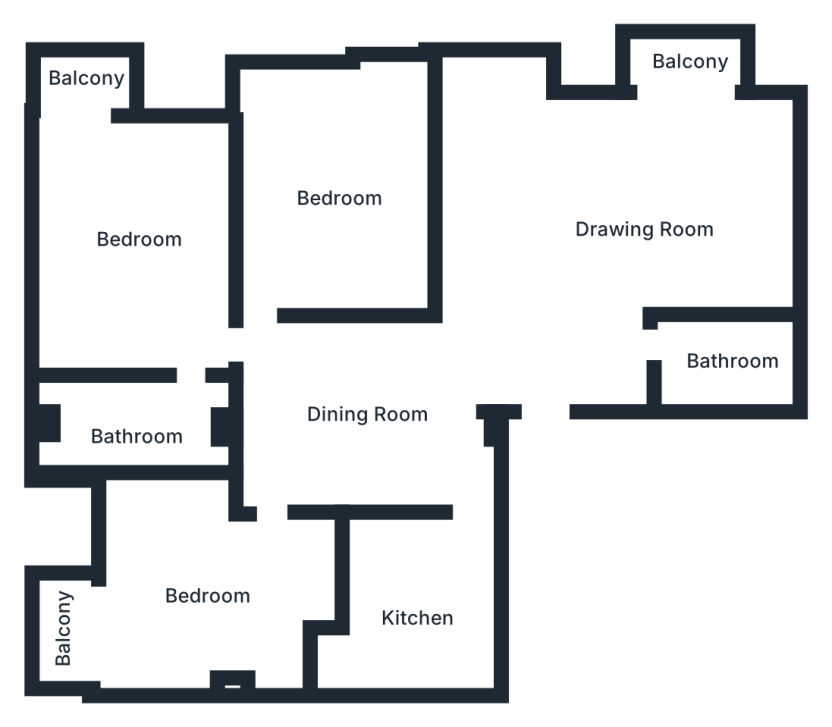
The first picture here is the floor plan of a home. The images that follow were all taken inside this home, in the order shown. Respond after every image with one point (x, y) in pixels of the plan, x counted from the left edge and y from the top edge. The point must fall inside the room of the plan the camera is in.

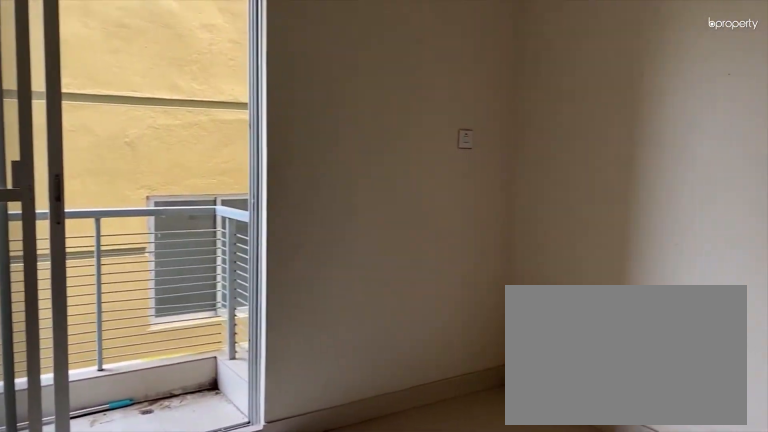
(215, 593)
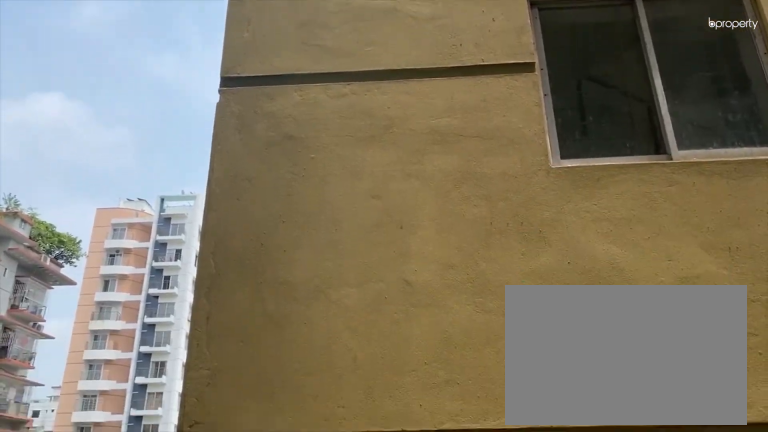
(66, 635)
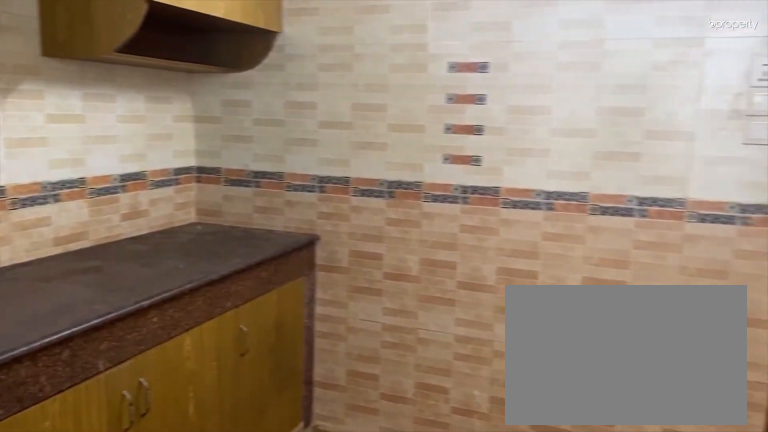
(419, 614)
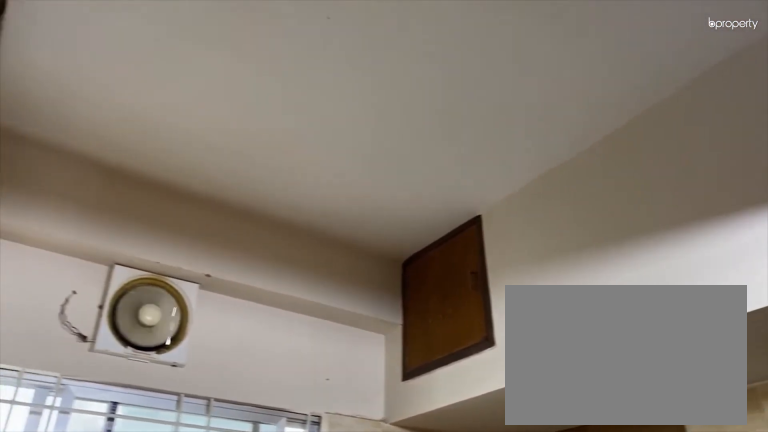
(419, 614)
